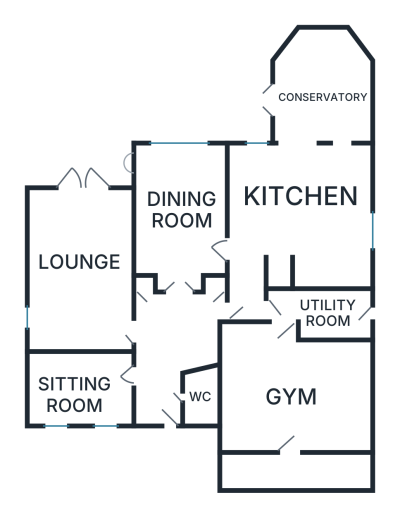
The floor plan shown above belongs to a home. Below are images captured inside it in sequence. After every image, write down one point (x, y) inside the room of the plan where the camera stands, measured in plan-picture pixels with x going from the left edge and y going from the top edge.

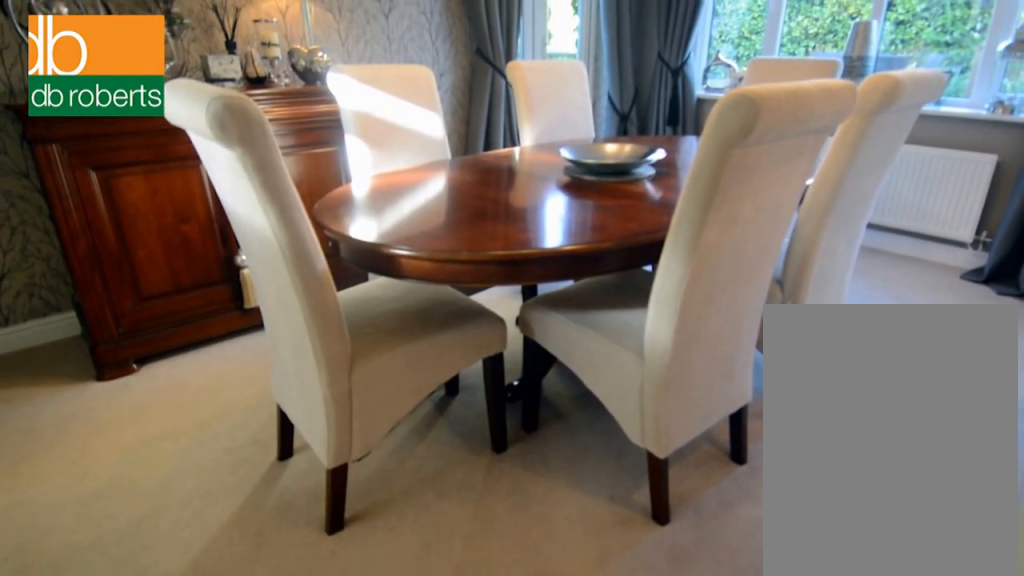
(180, 212)
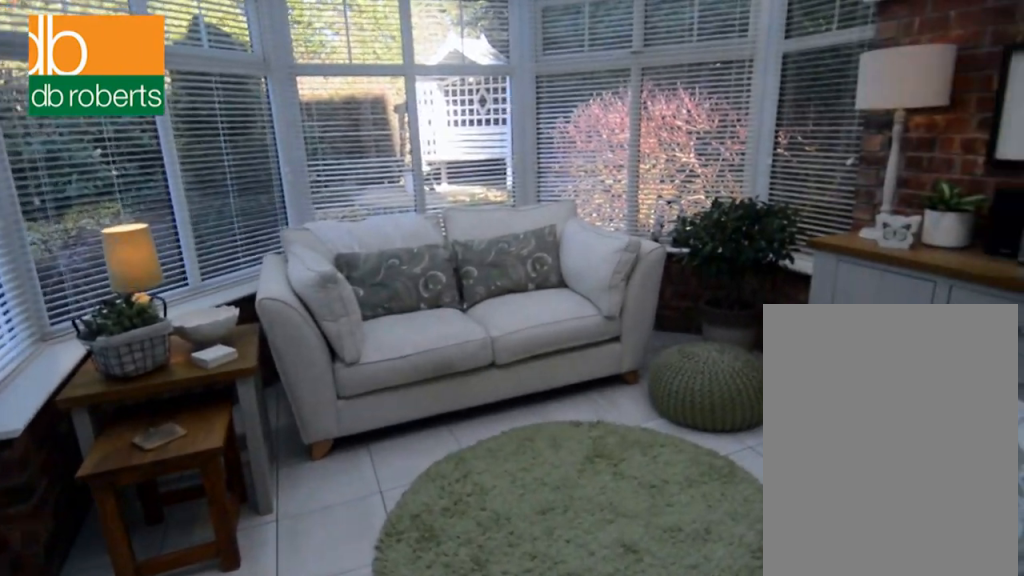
(321, 87)
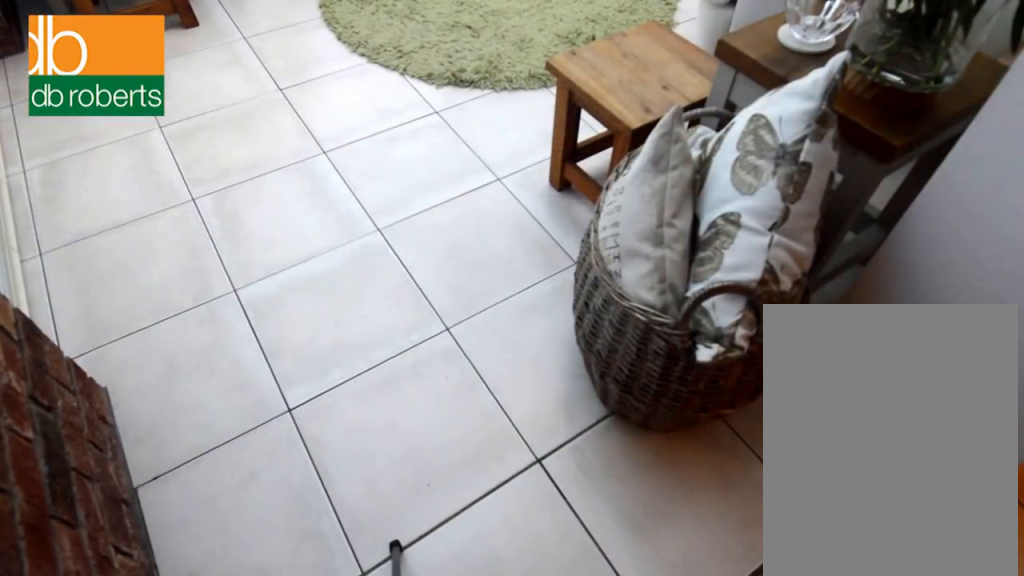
(321, 87)
